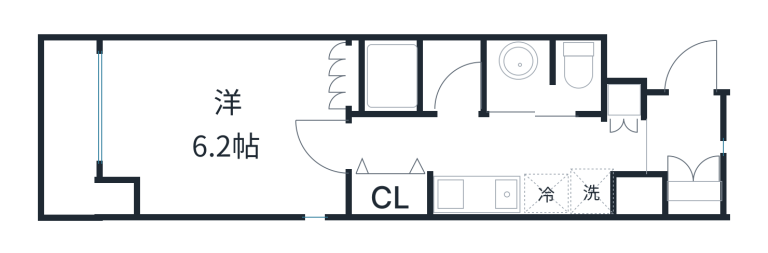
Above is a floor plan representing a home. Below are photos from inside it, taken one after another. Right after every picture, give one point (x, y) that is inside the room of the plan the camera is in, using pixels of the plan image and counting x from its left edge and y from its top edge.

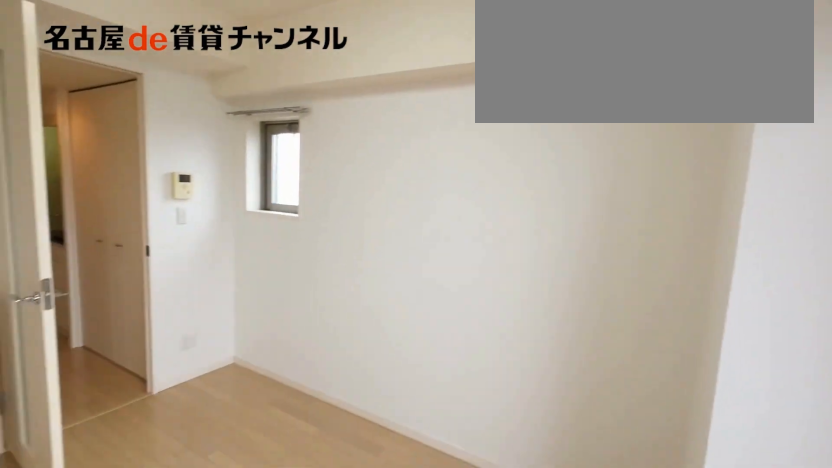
(224, 126)
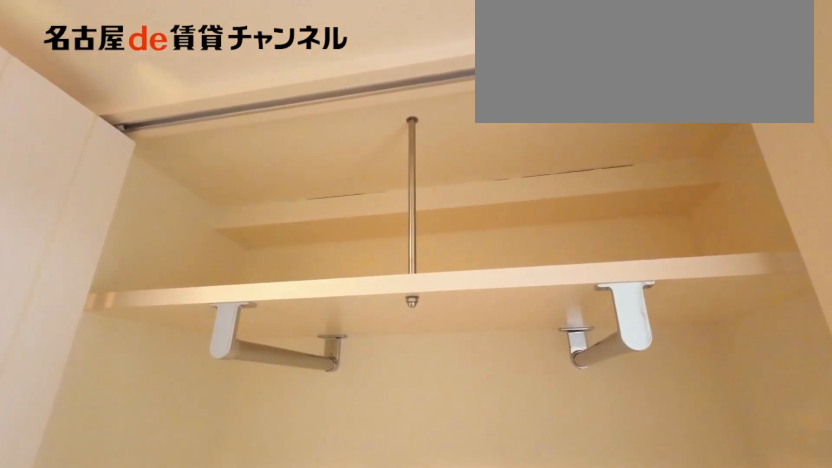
(392, 193)
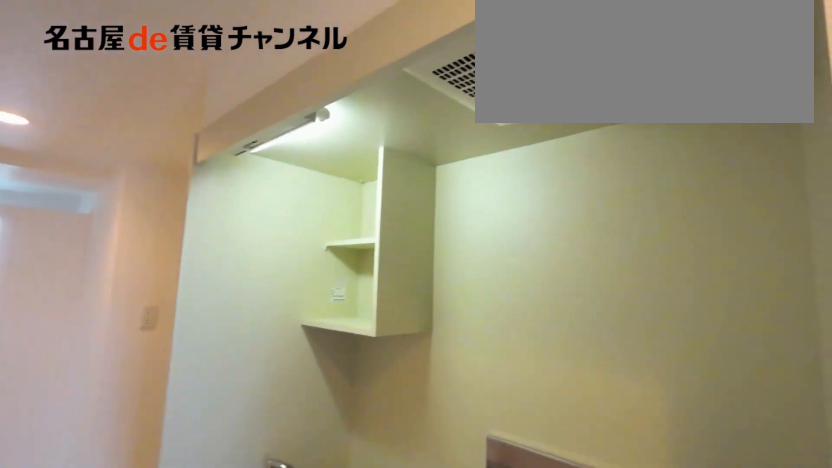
(497, 194)
